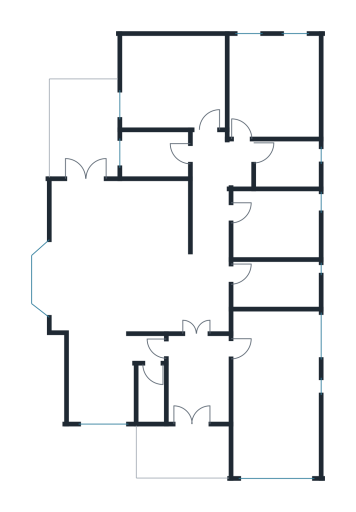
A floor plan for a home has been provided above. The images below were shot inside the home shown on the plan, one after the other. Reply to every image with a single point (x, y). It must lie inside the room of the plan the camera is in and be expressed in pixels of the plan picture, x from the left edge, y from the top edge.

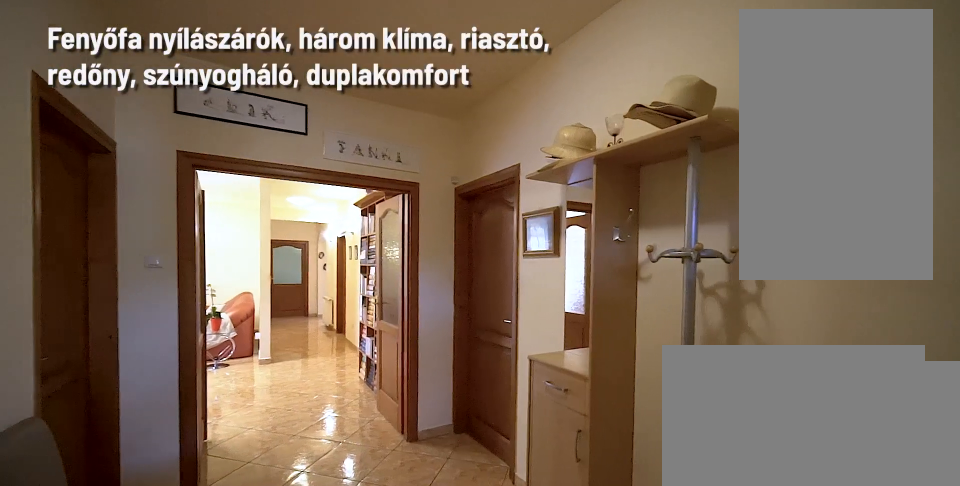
(197, 378)
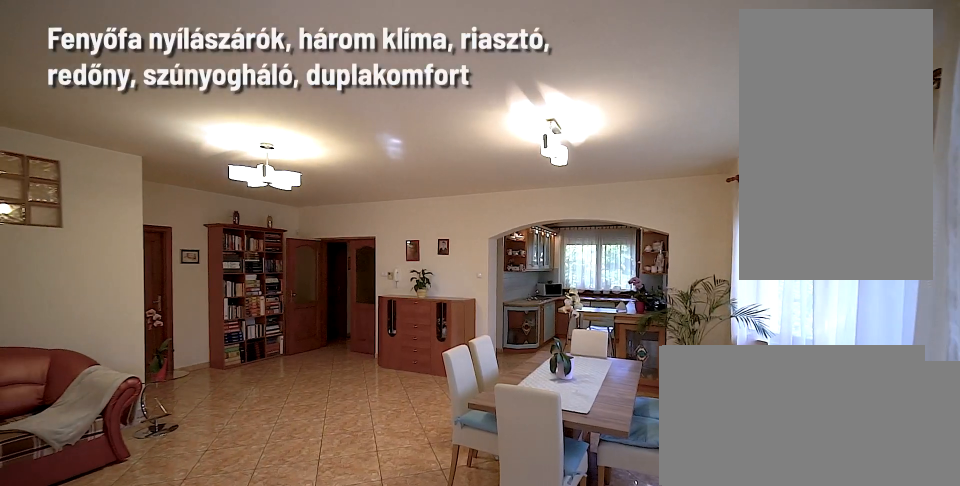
(115, 265)
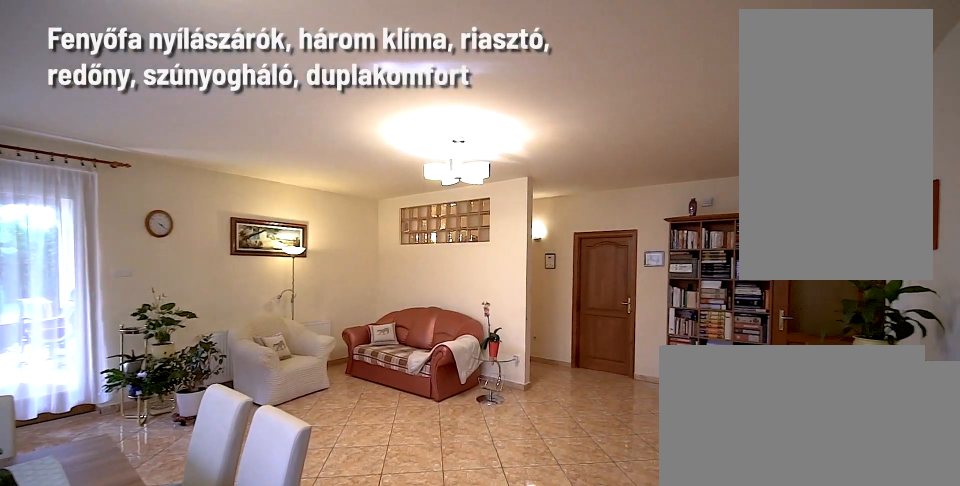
(115, 265)
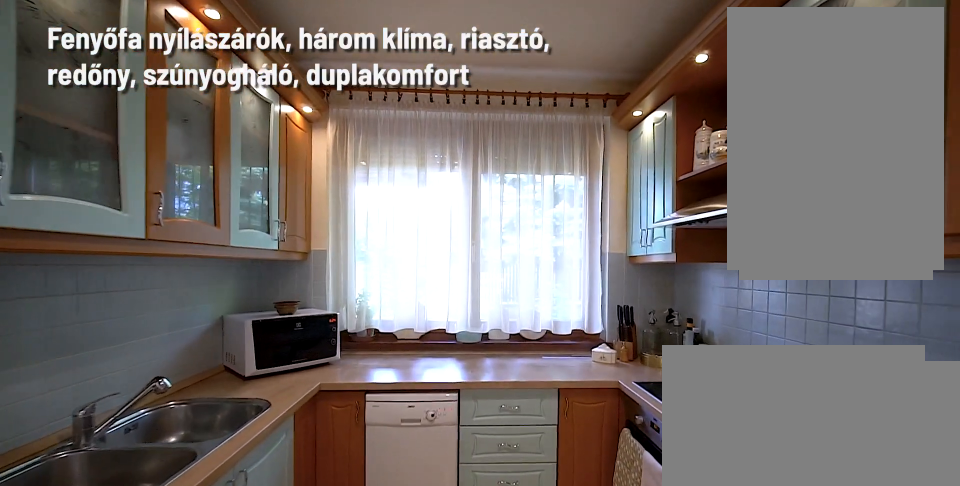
(102, 377)
